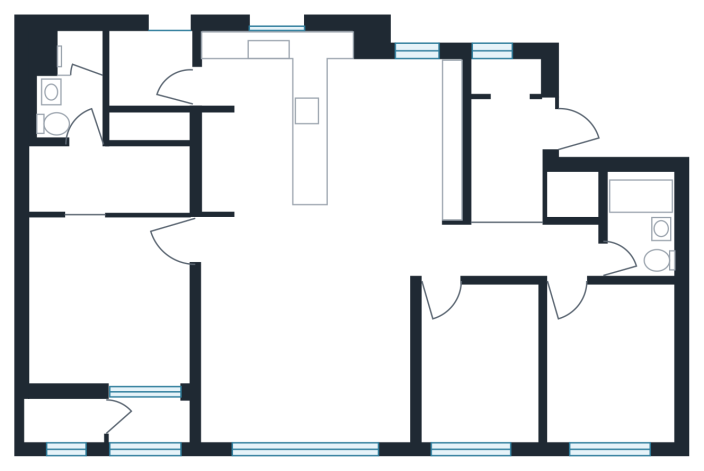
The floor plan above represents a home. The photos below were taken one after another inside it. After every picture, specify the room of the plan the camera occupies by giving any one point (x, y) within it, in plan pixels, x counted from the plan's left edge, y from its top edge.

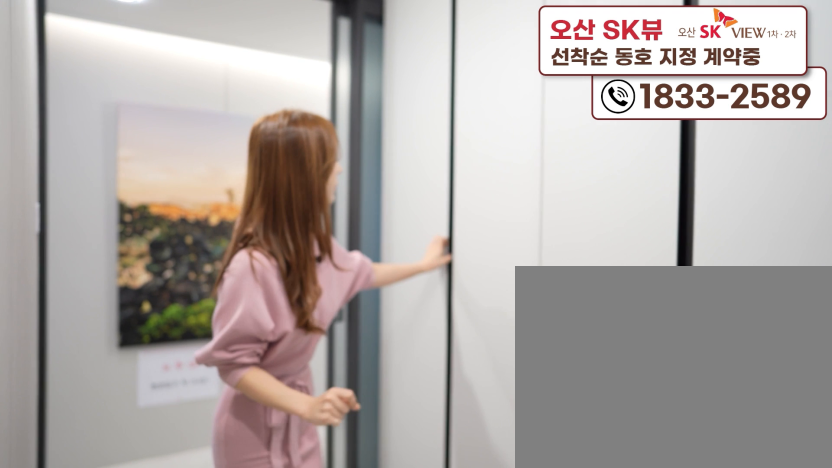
(512, 140)
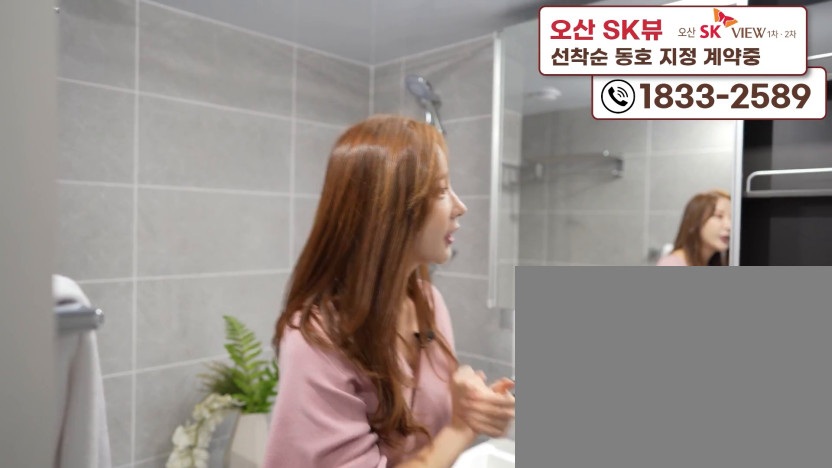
(646, 245)
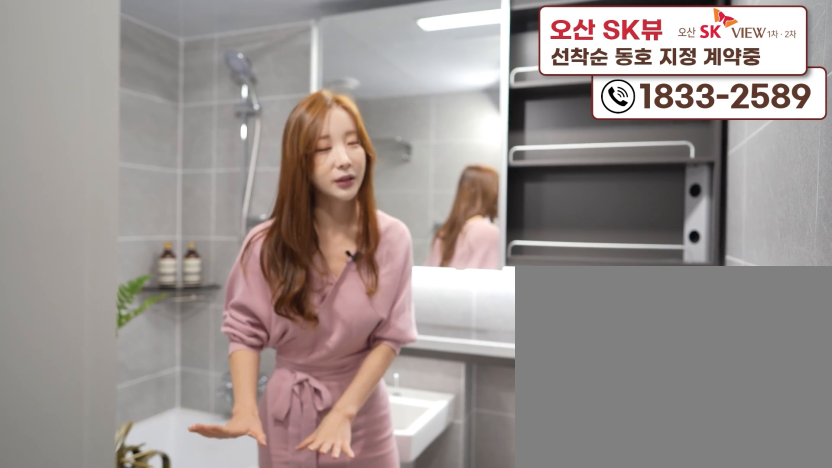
(646, 245)
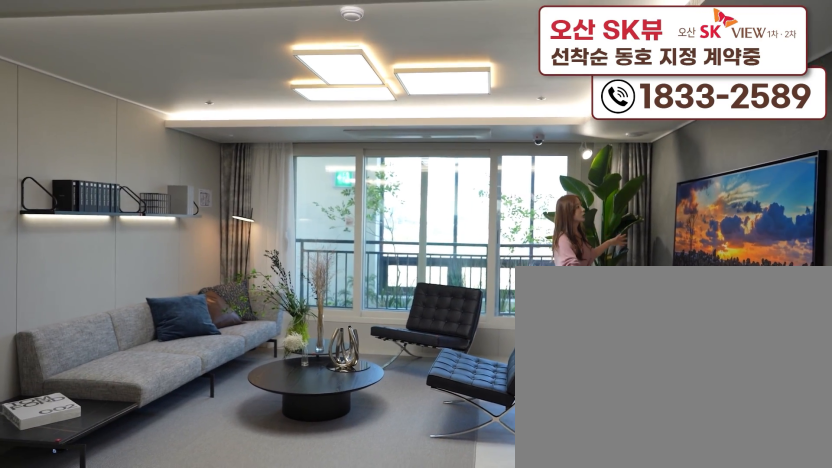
(309, 388)
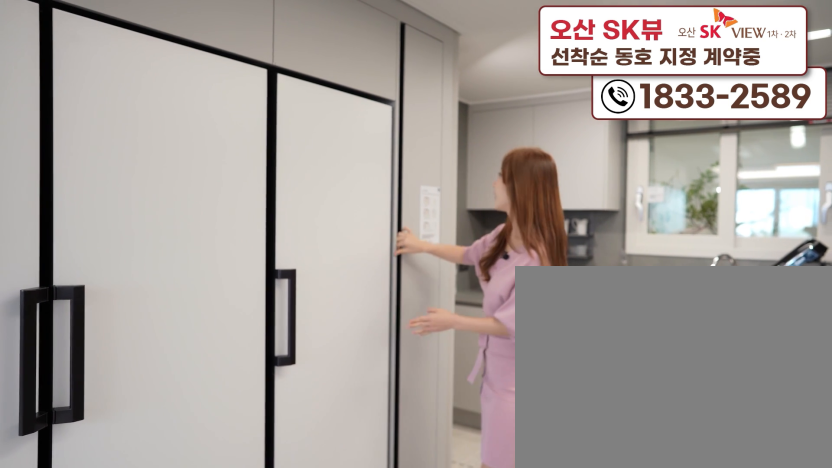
(280, 223)
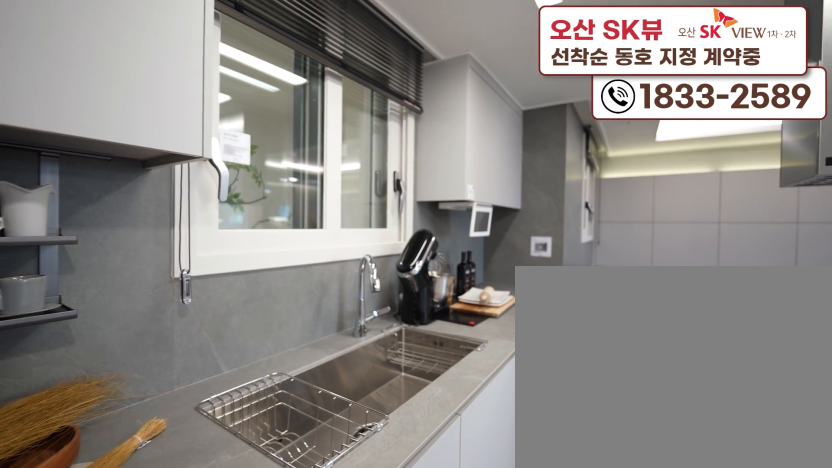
(280, 223)
